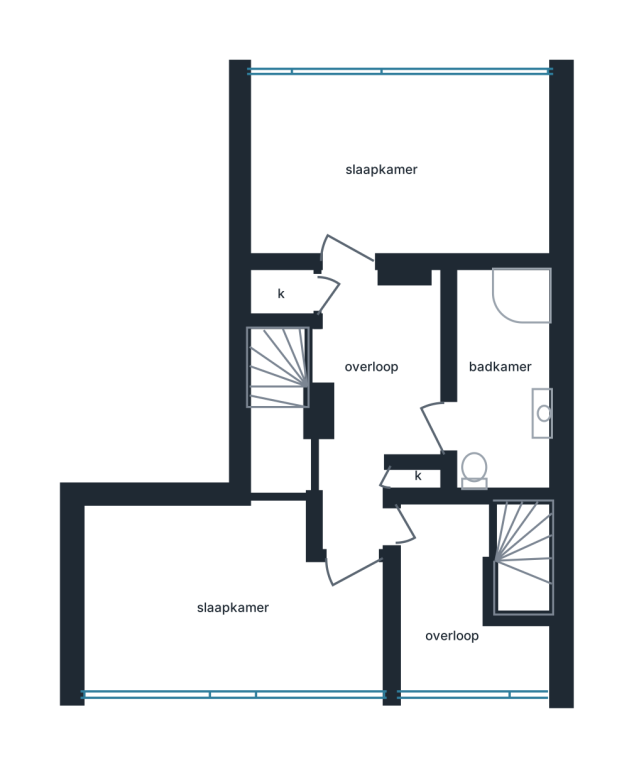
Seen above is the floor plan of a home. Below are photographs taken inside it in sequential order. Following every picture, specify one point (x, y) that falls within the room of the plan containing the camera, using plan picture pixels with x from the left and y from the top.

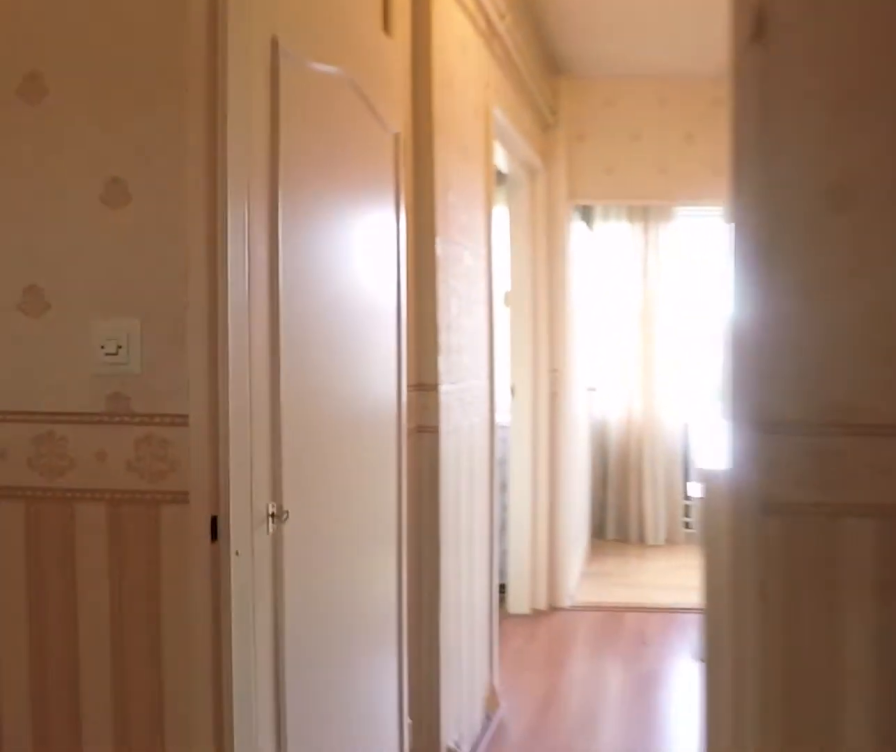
(374, 394)
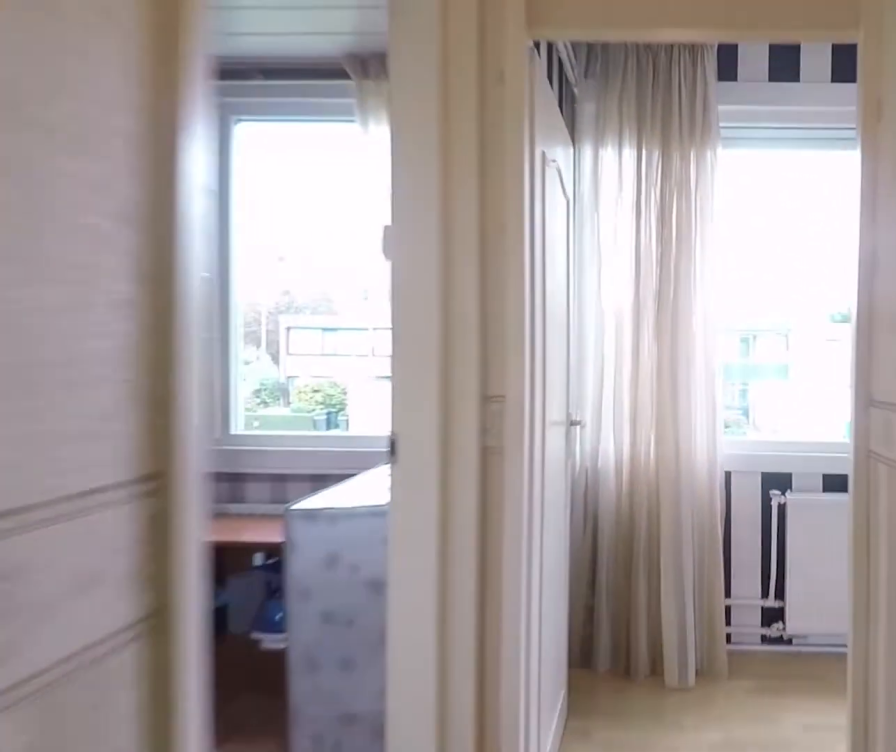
(374, 394)
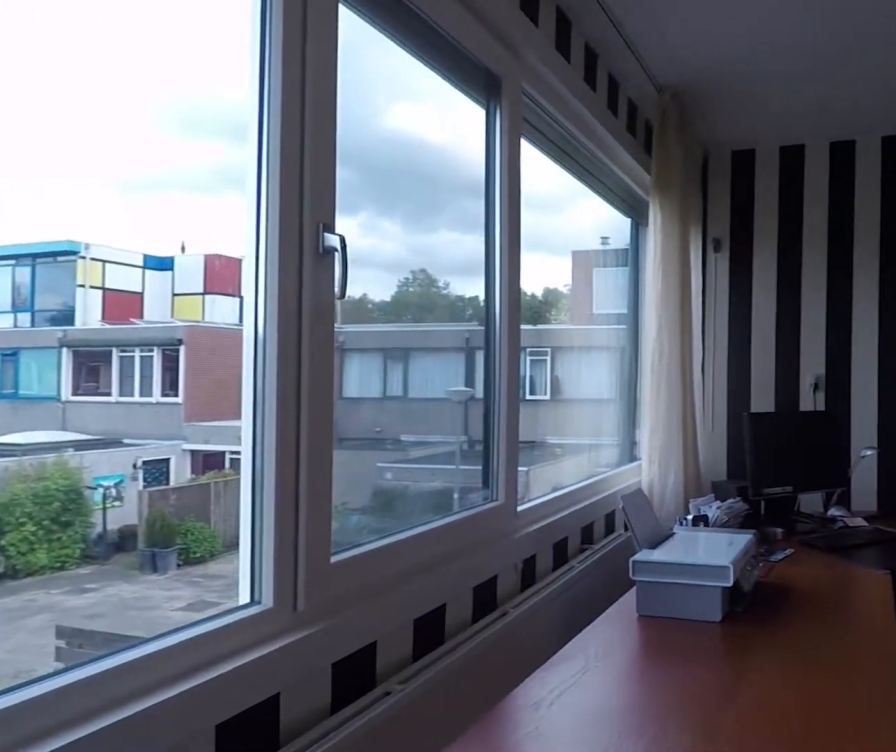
(326, 618)
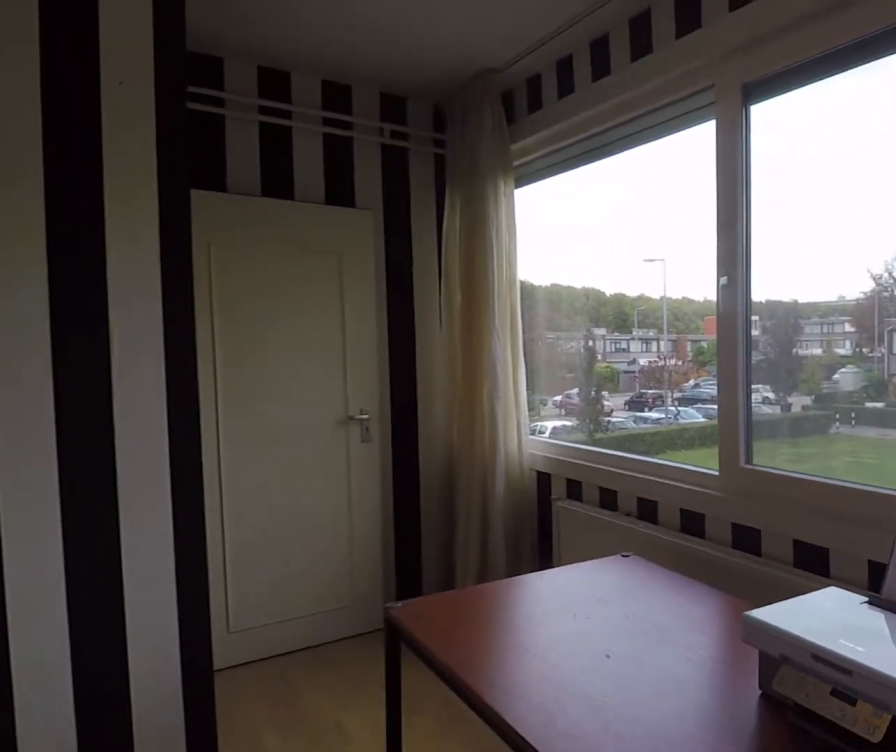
(326, 618)
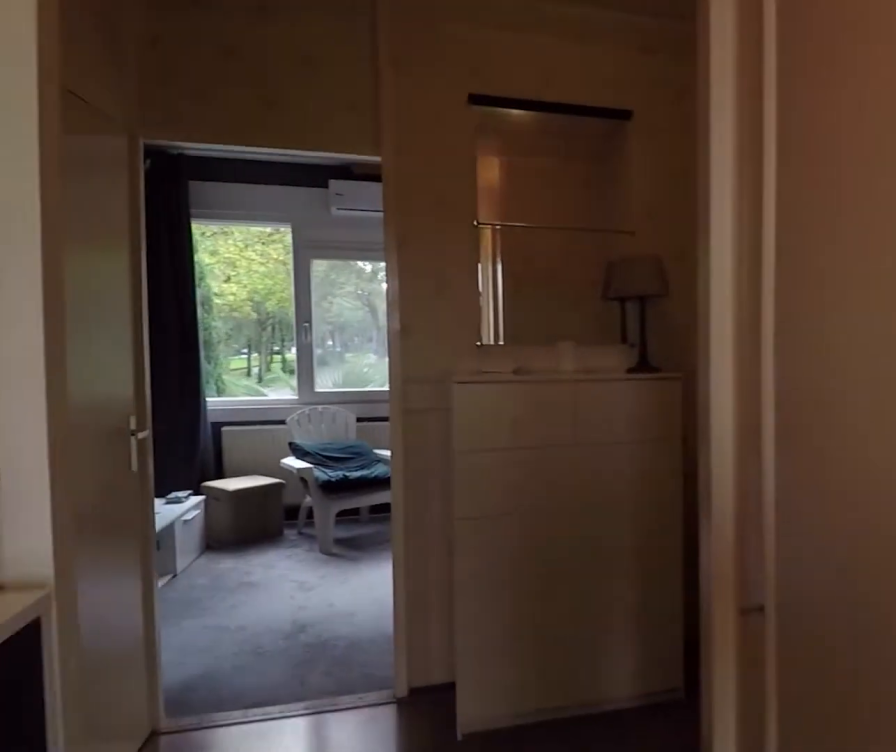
(374, 394)
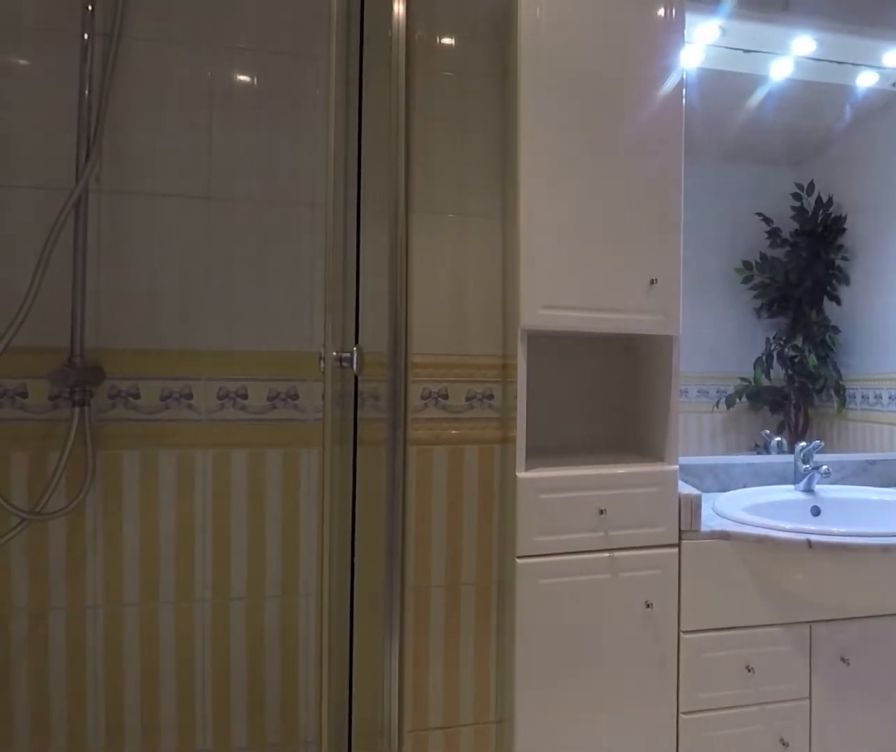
(519, 475)
